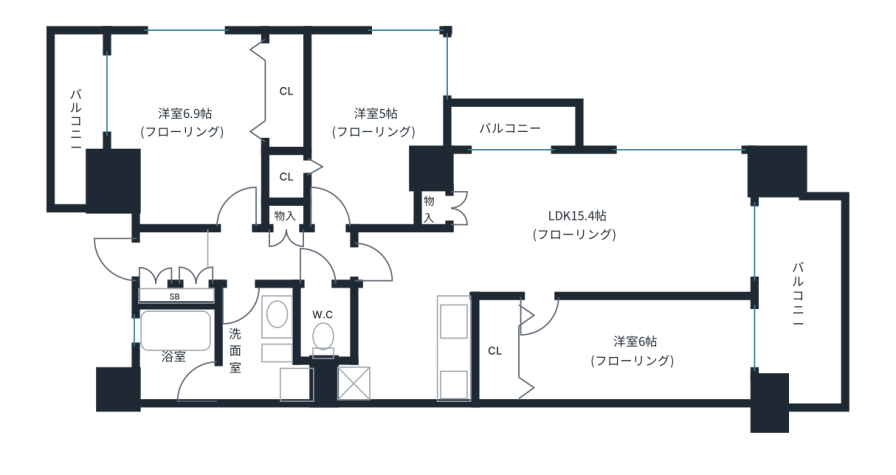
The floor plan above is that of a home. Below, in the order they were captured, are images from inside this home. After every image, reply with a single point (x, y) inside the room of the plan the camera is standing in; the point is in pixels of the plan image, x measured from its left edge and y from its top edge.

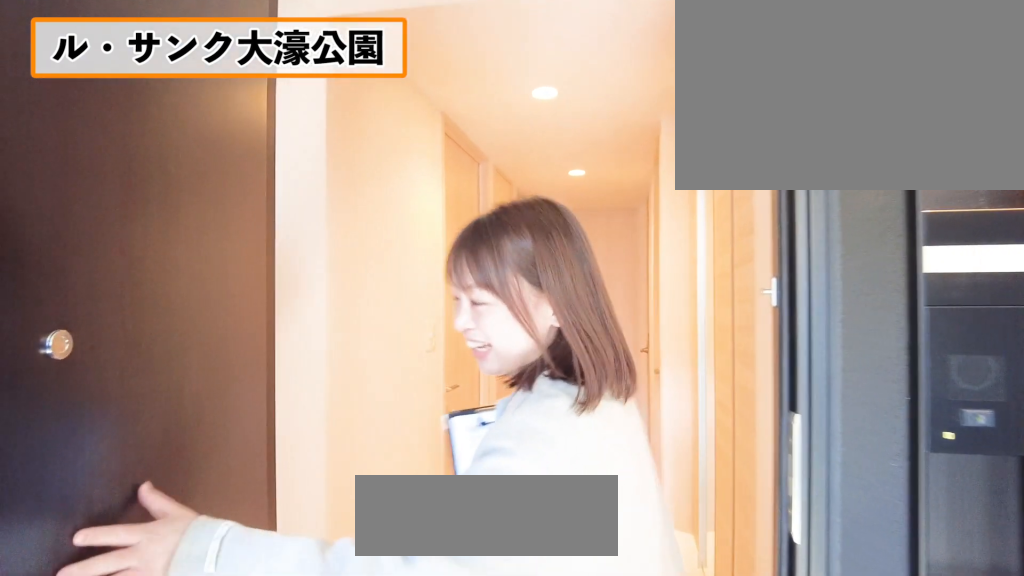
(162, 261)
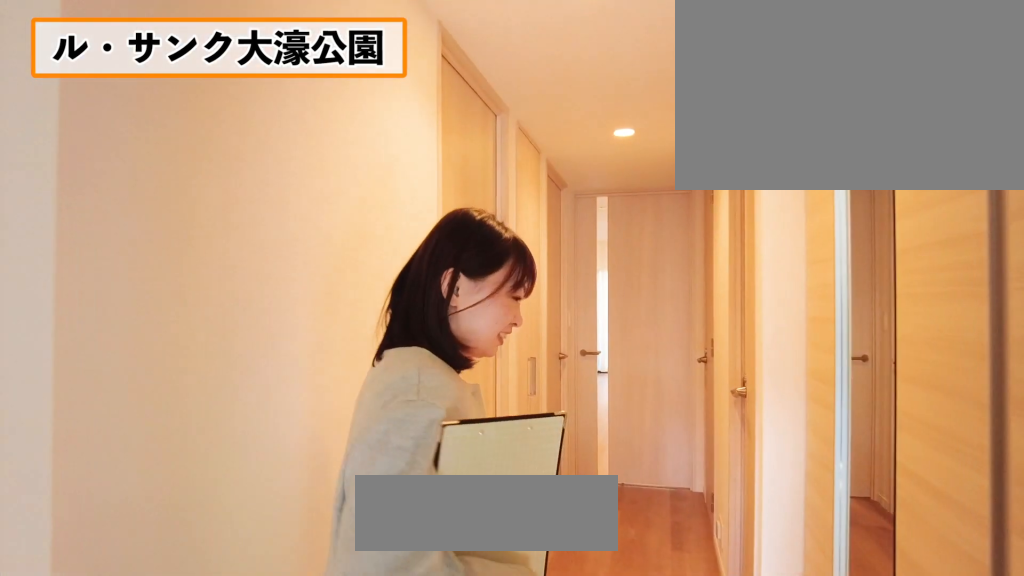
(163, 261)
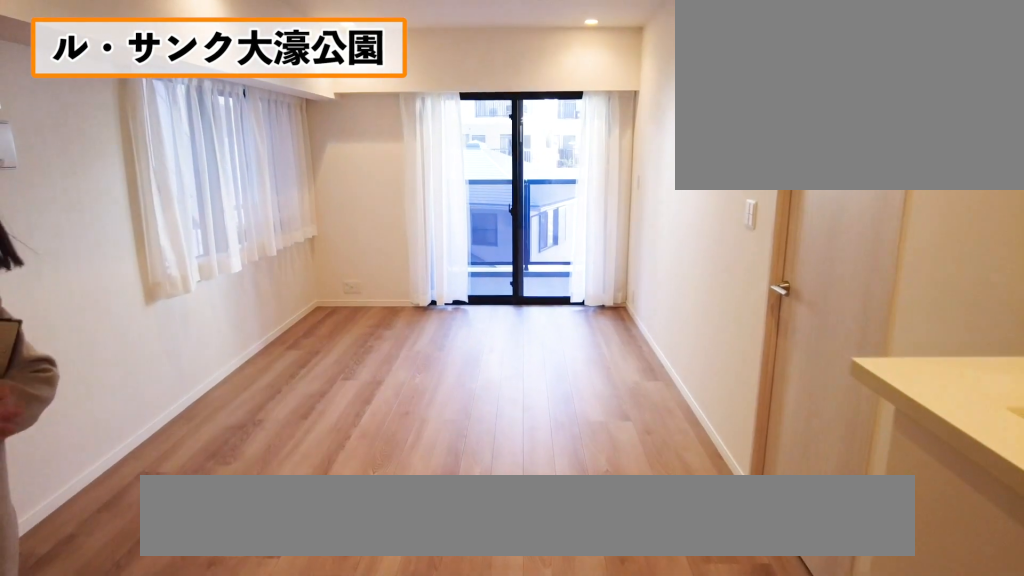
(588, 235)
